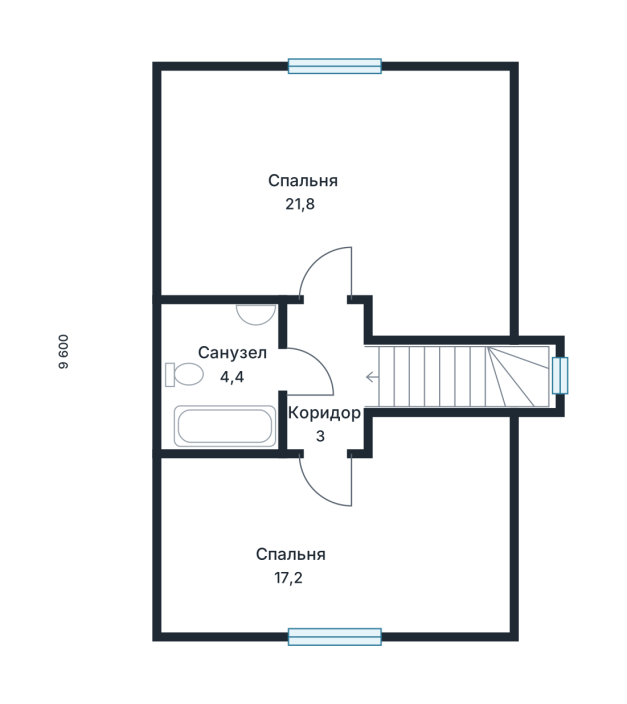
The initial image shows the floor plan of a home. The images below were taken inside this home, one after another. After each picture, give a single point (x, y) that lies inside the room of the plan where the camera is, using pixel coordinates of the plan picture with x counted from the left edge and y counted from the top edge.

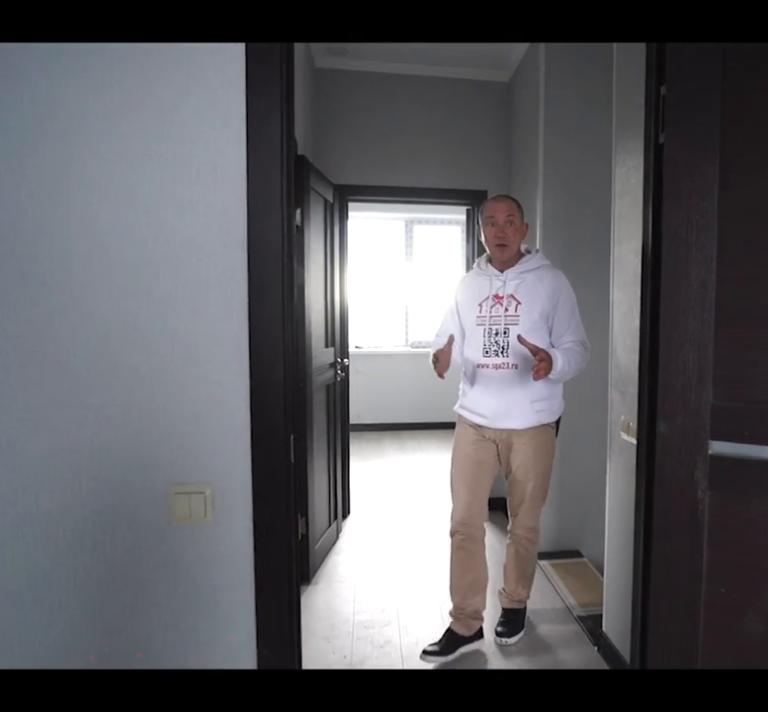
(346, 534)
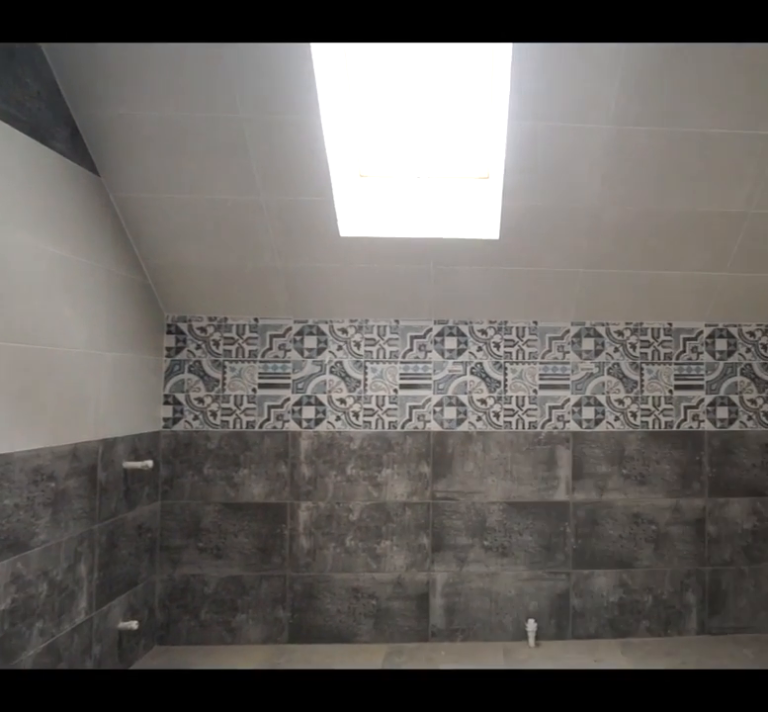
(216, 378)
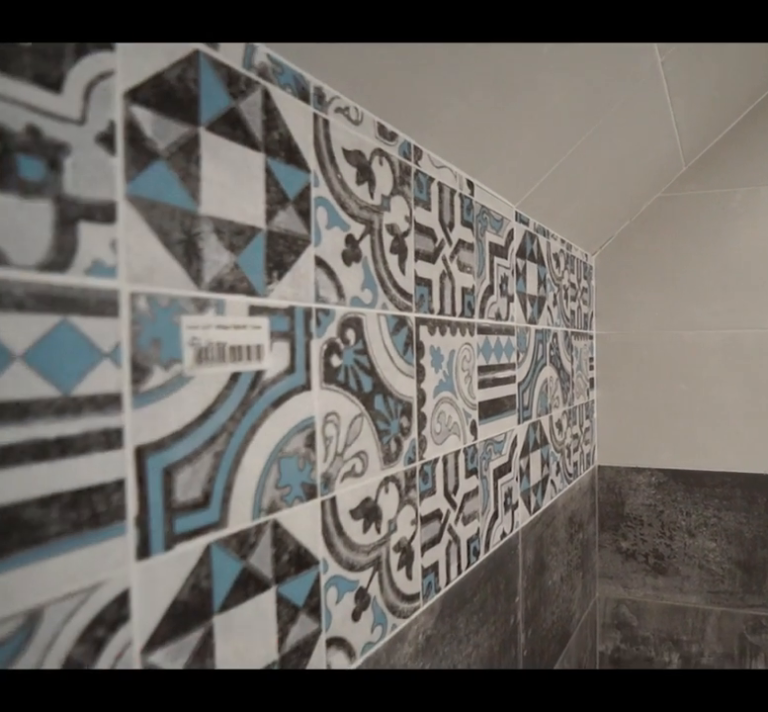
(216, 378)
